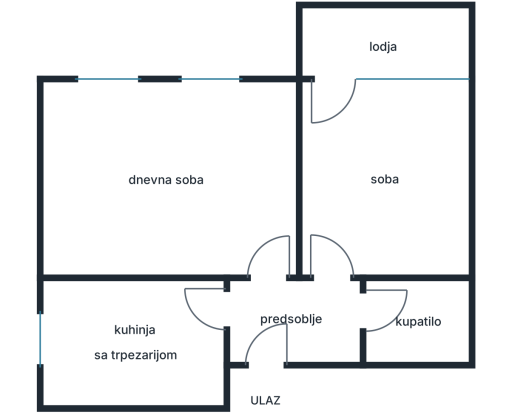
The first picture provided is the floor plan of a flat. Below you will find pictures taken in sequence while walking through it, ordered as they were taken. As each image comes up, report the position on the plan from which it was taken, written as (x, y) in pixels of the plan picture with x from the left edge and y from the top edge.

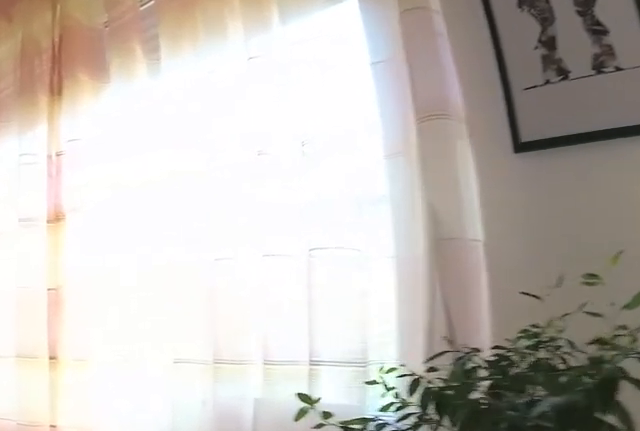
(209, 126)
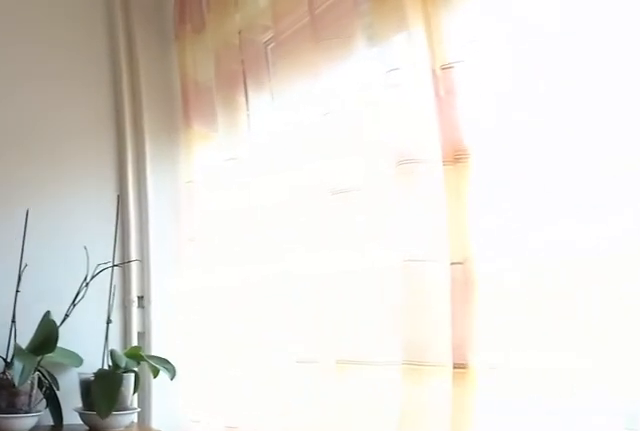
(169, 119)
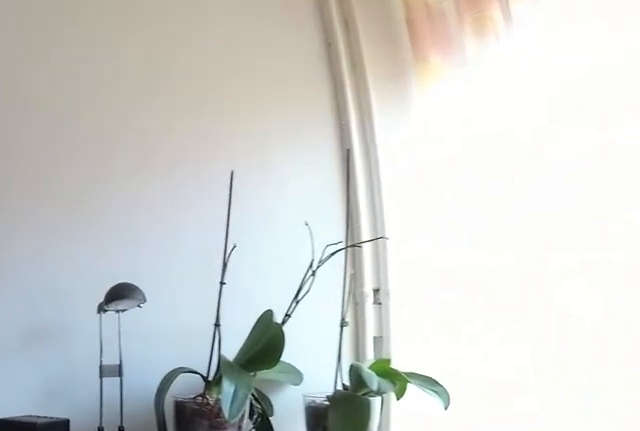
(119, 118)
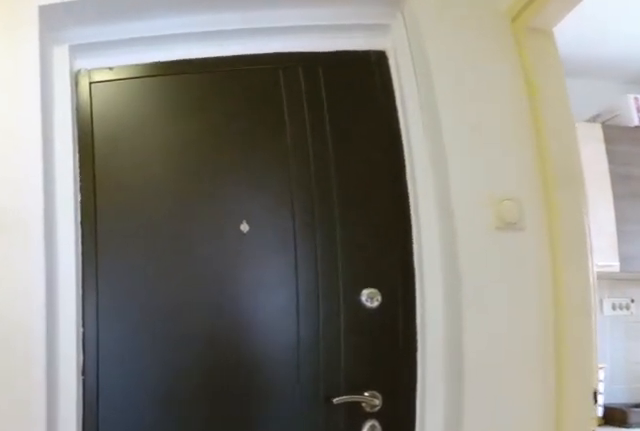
(268, 303)
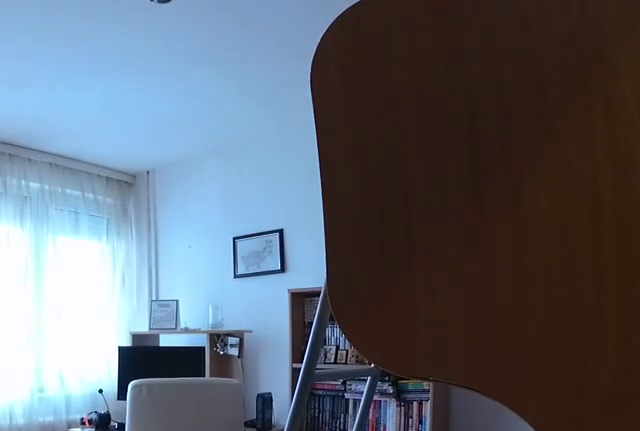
(321, 263)
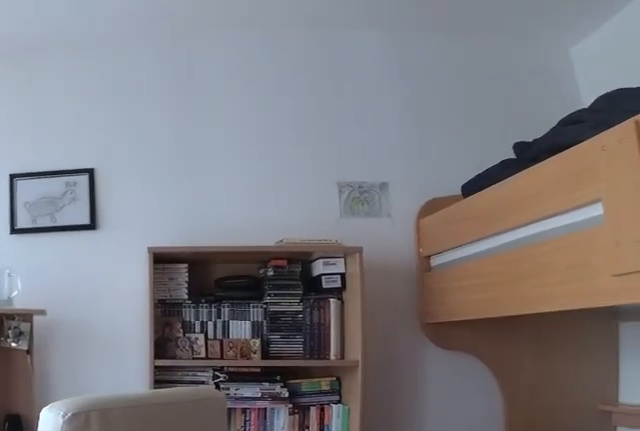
(332, 215)
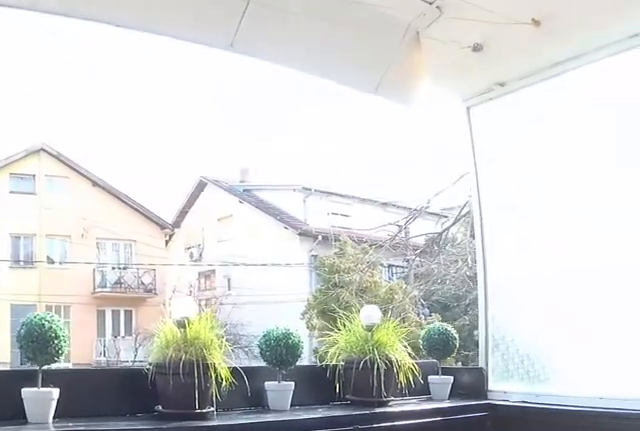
(343, 96)
